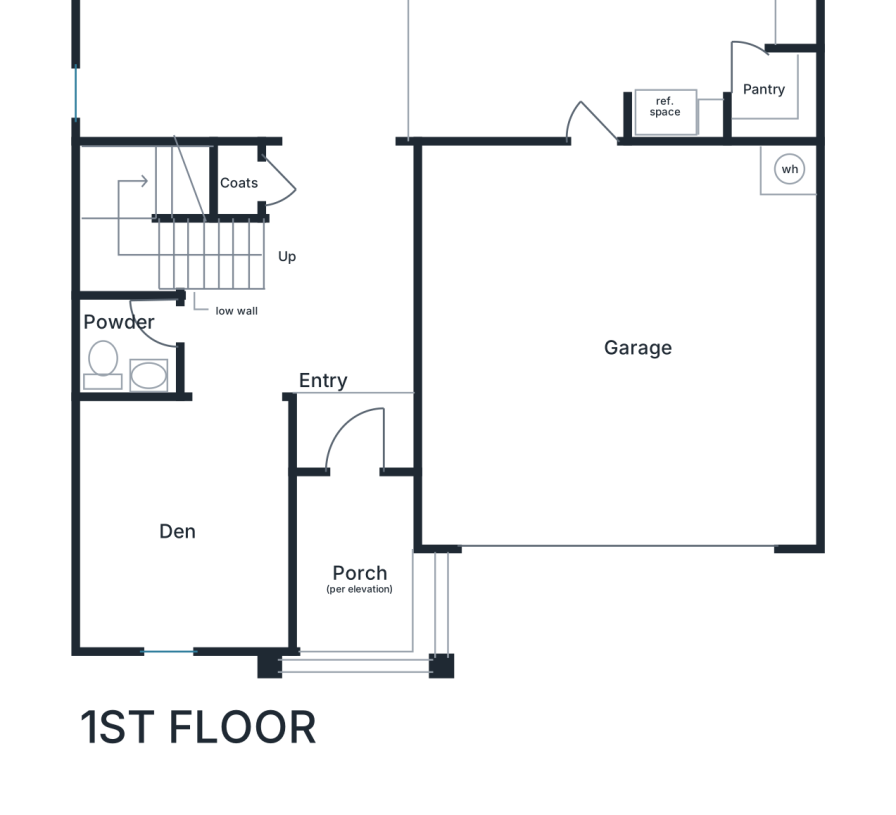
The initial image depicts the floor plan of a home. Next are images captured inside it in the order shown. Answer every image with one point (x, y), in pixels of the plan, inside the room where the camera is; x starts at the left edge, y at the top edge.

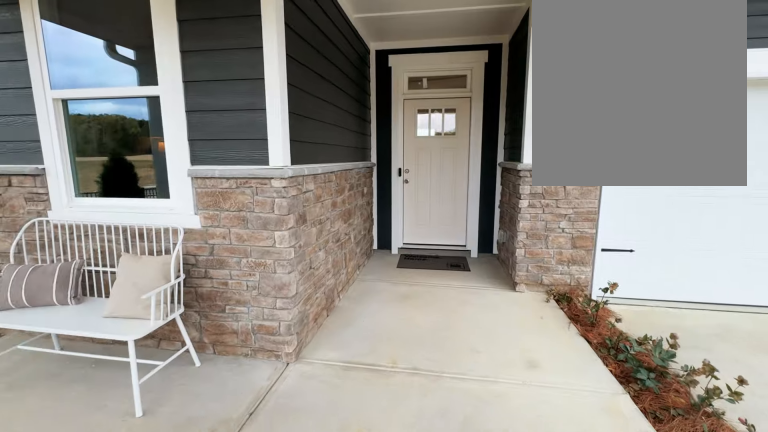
(355, 565)
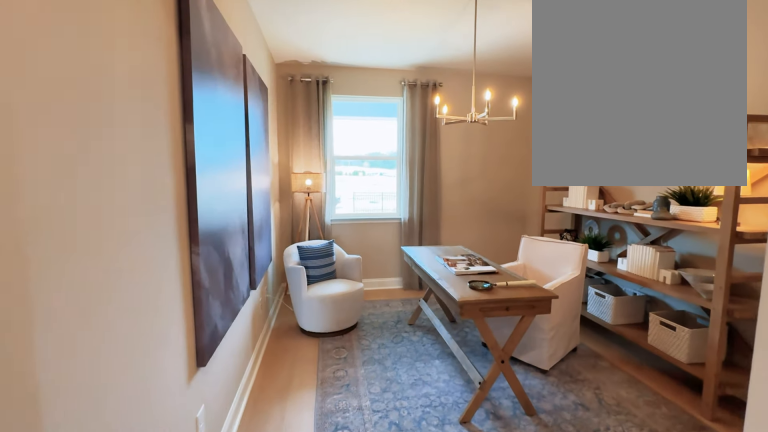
(184, 523)
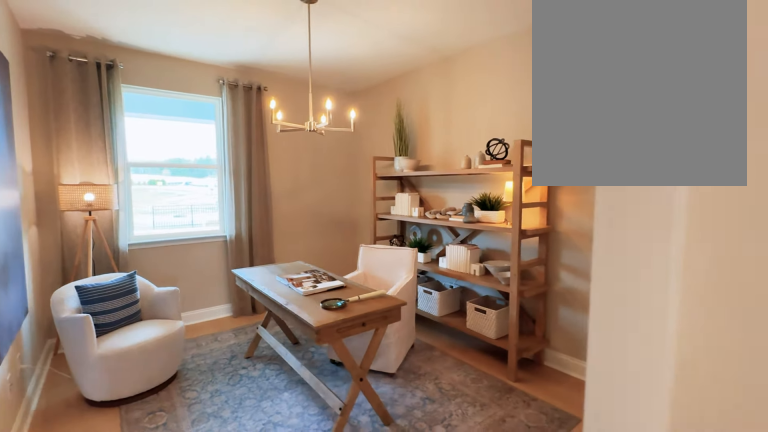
(184, 523)
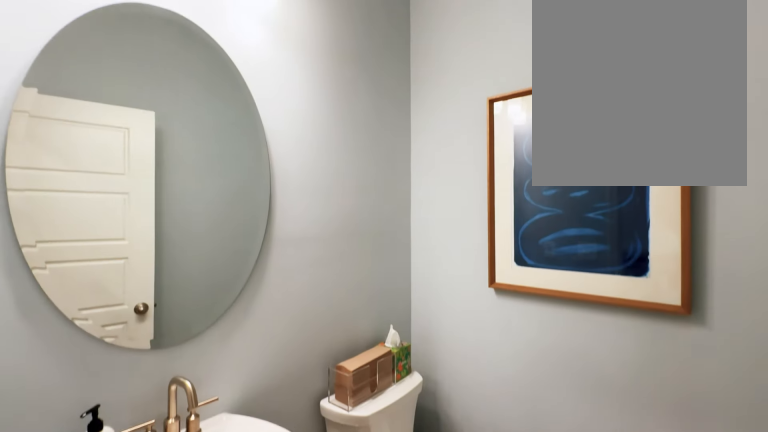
(129, 344)
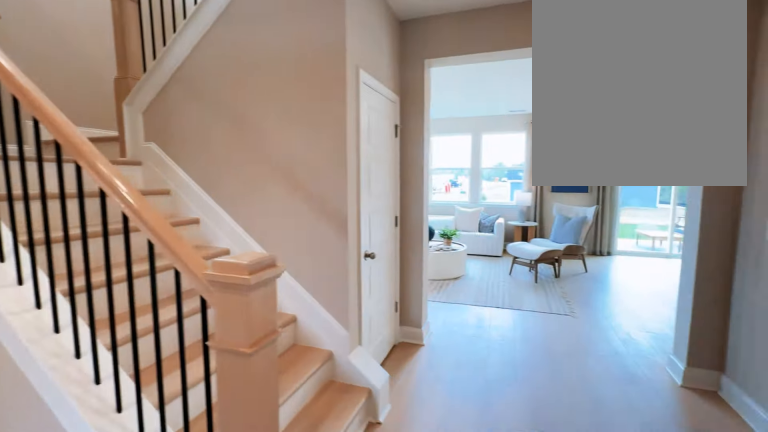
(298, 273)
